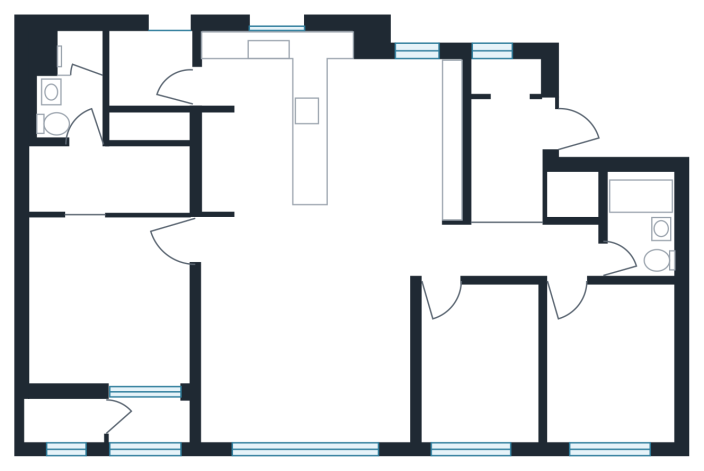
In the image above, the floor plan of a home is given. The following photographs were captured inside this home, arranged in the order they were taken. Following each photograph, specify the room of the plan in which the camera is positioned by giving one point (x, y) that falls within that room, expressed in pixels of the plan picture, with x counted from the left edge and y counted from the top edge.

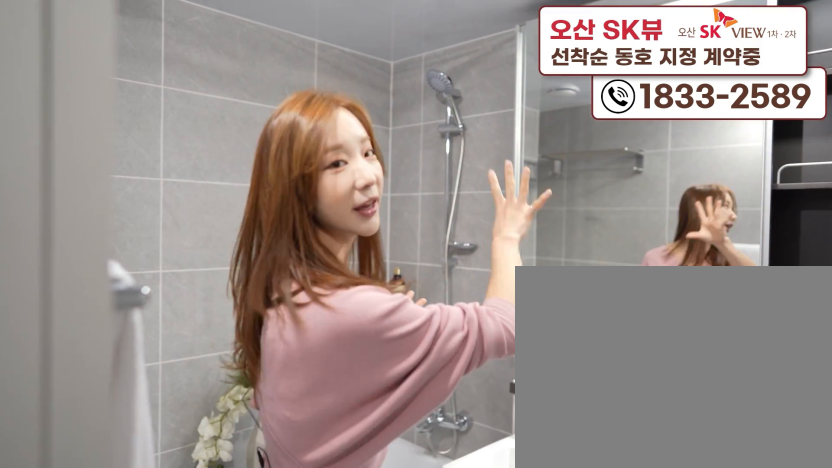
(646, 245)
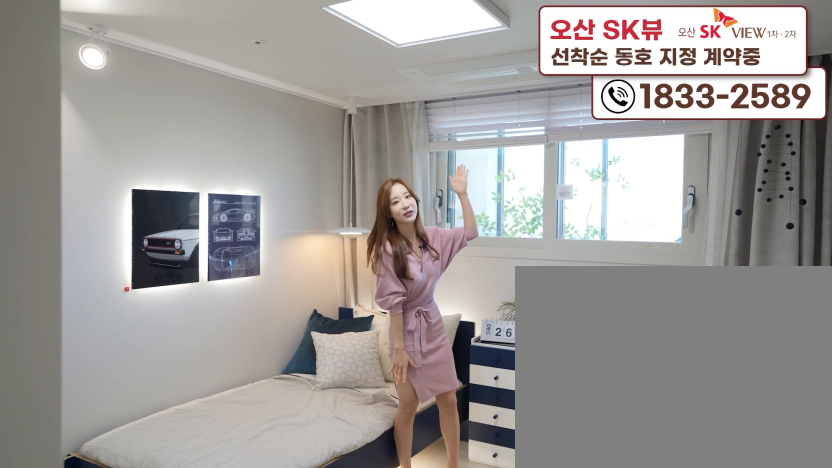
(604, 400)
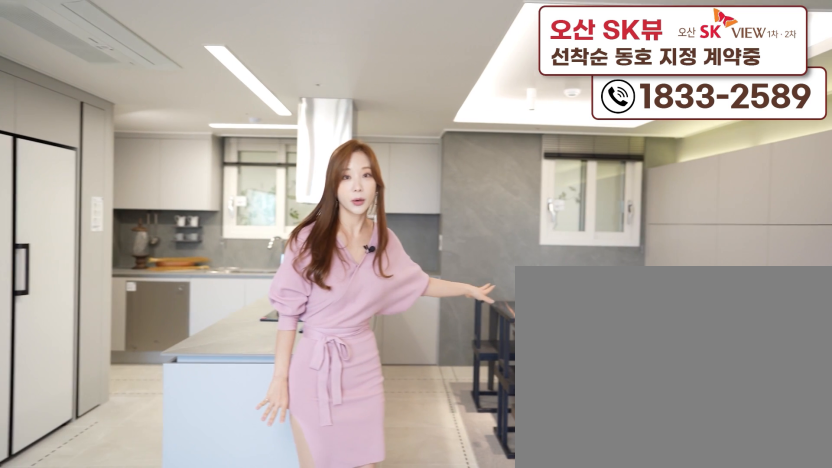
(280, 223)
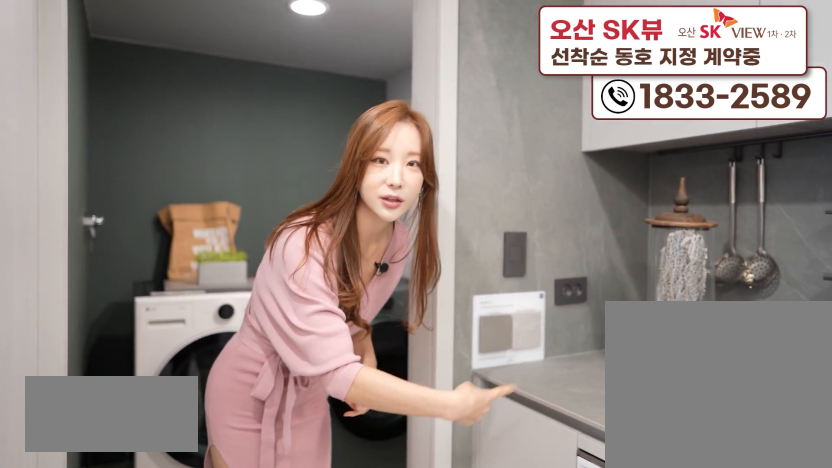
(280, 223)
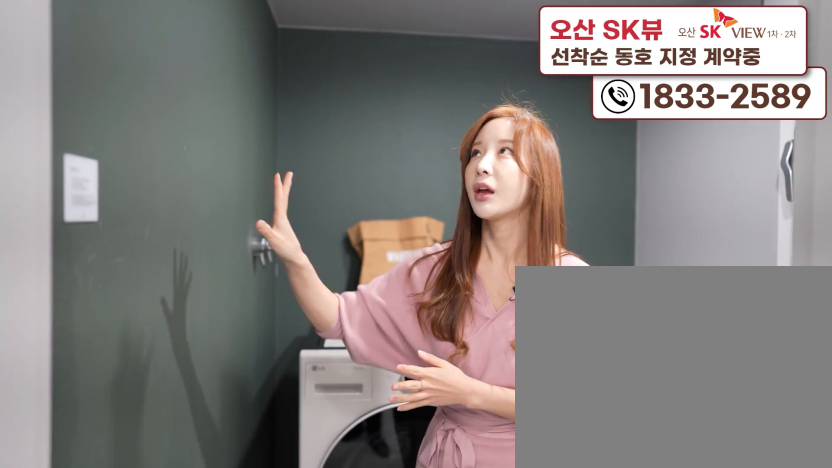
(159, 80)
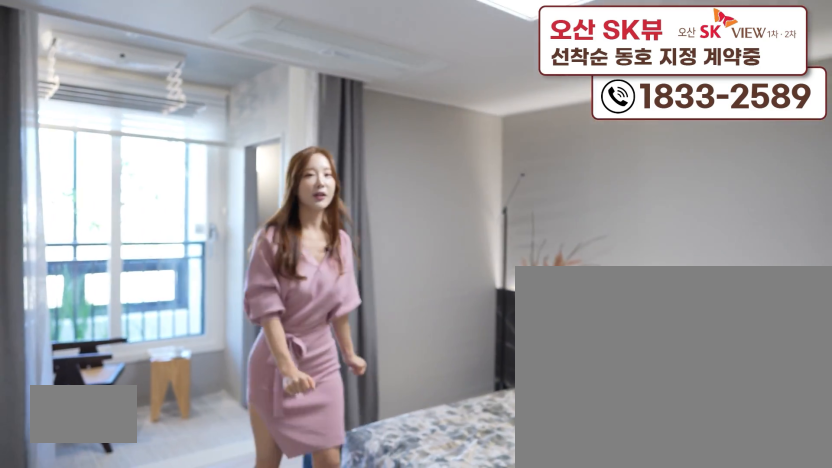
(111, 350)
